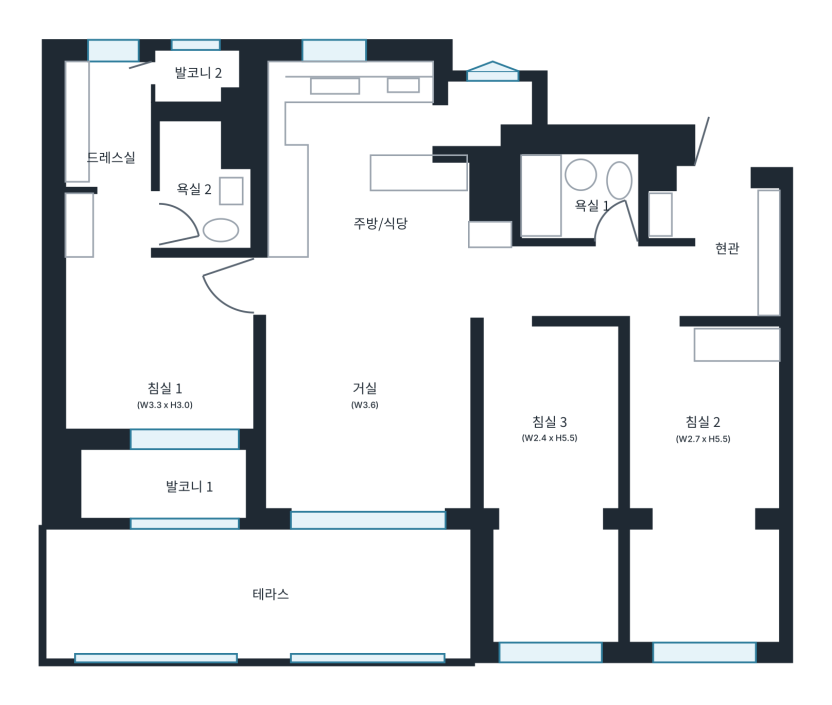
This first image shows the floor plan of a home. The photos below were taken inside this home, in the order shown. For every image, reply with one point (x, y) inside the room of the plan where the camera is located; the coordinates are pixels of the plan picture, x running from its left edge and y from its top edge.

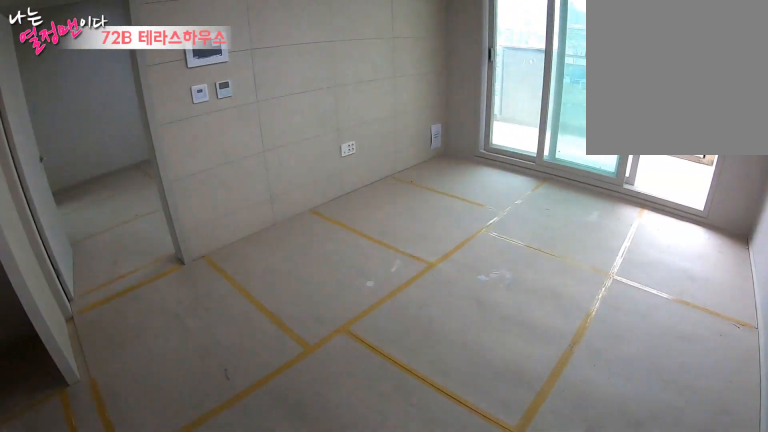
(361, 402)
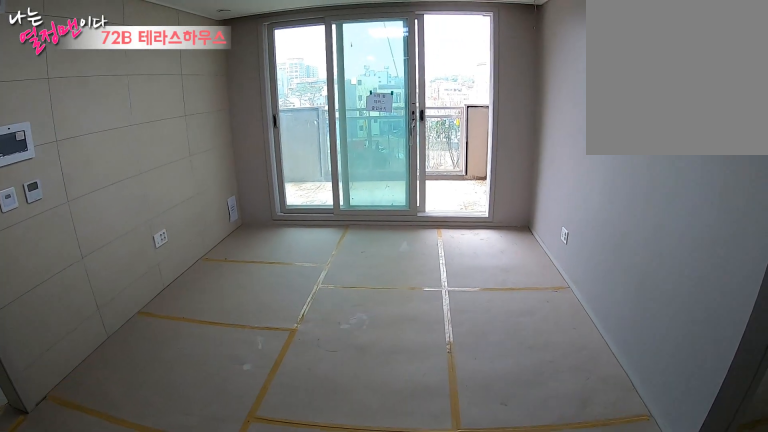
(361, 402)
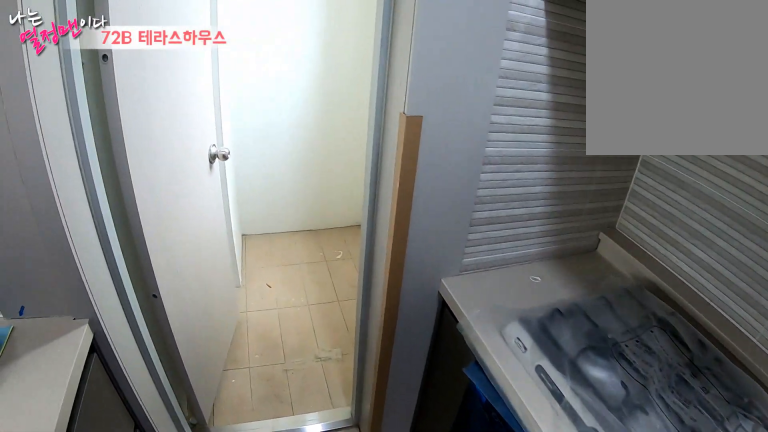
(372, 223)
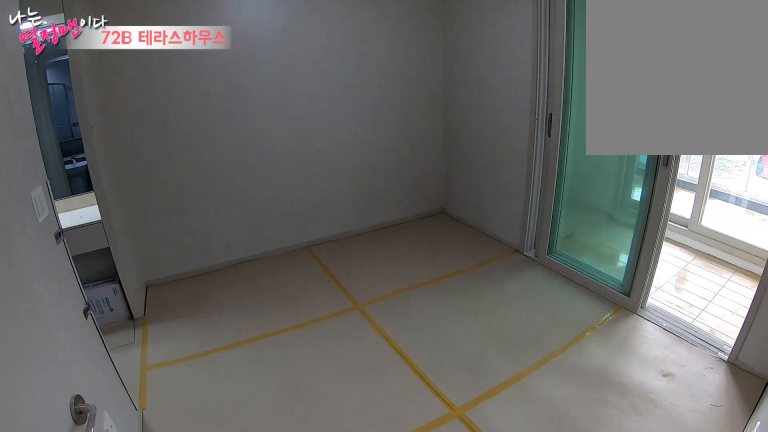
(165, 397)
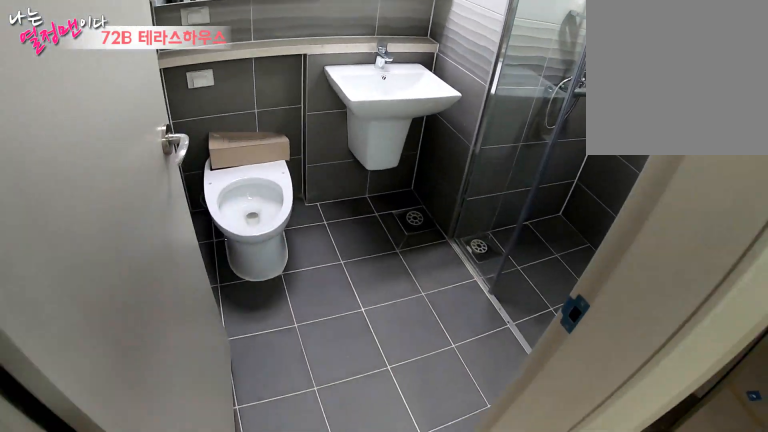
(107, 185)
